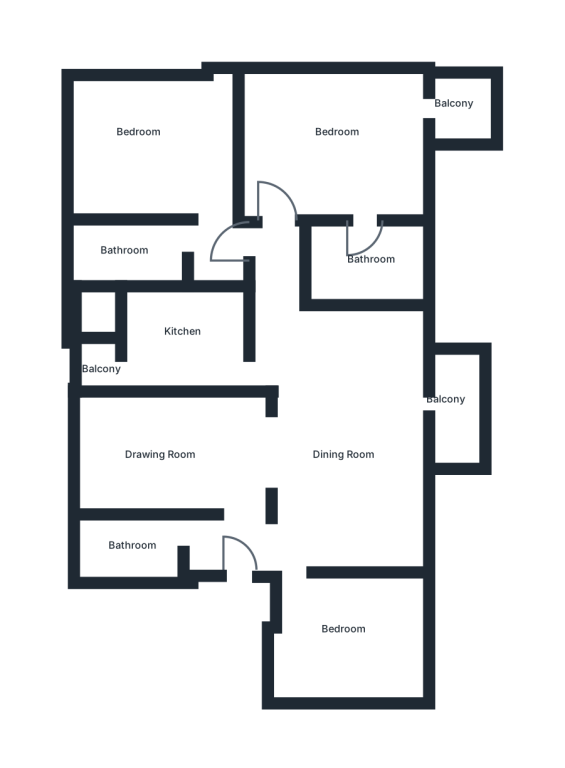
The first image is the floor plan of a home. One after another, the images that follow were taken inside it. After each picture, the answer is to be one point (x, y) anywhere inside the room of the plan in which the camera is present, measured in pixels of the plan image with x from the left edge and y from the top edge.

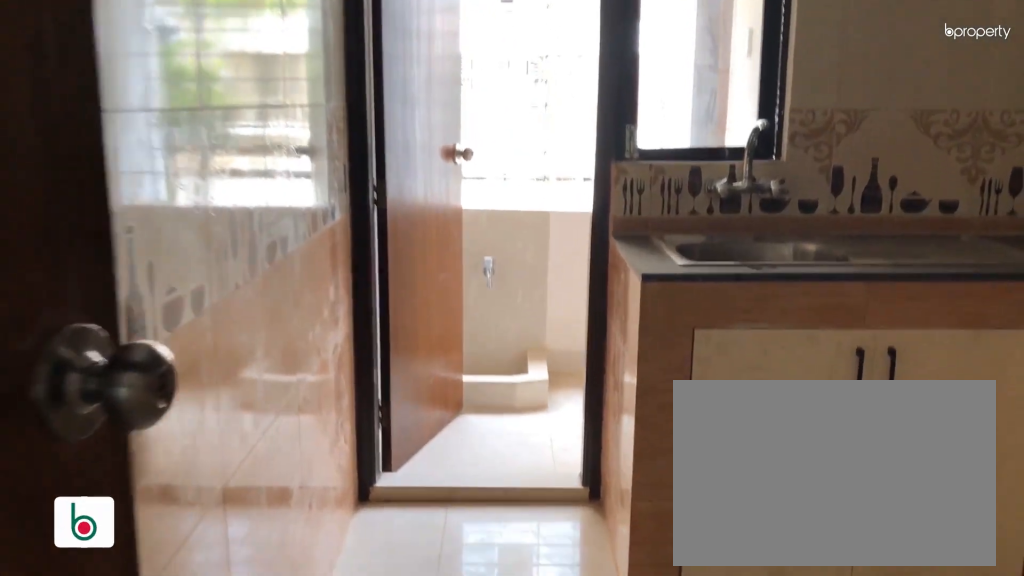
(189, 342)
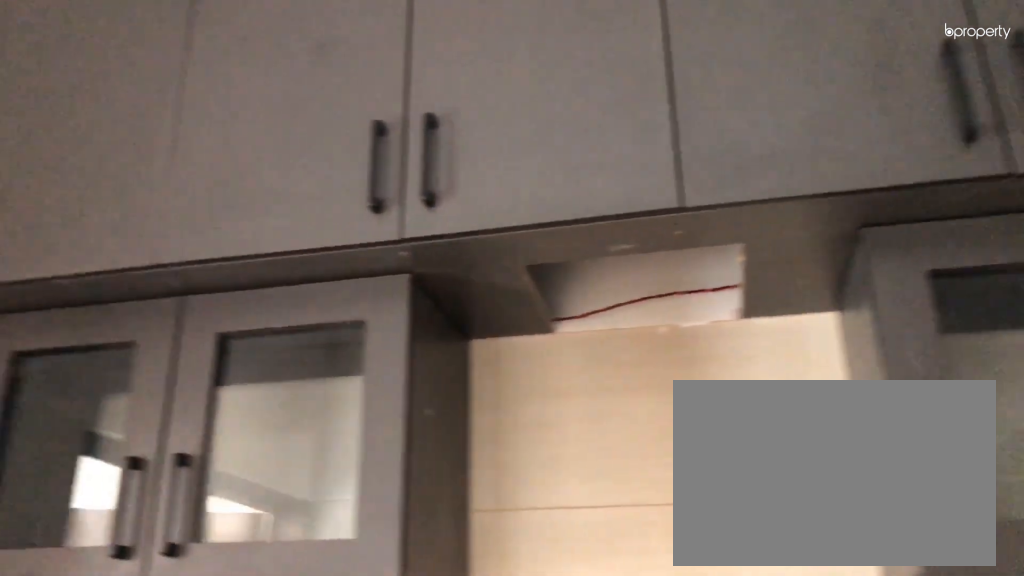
(200, 351)
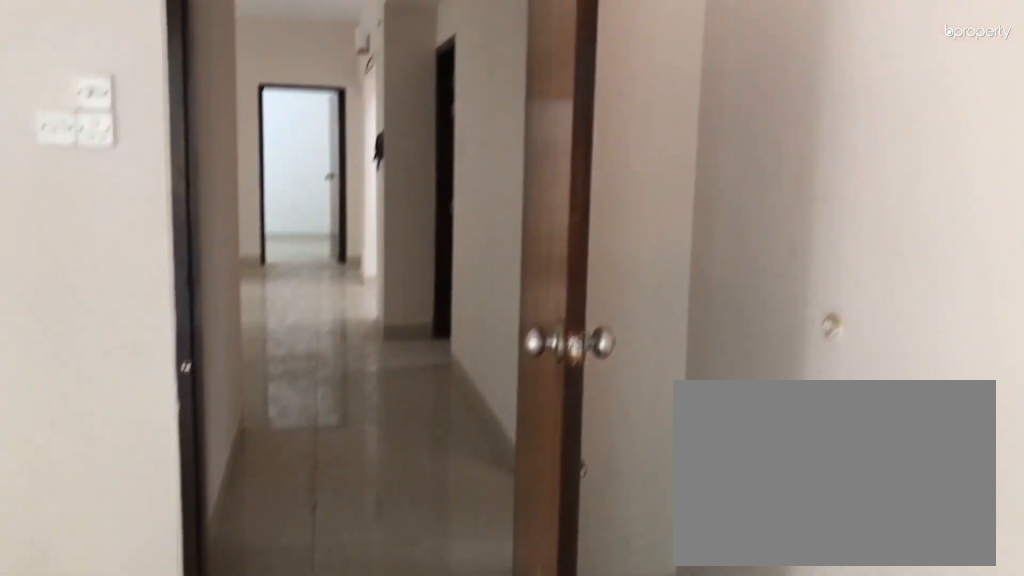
(346, 134)
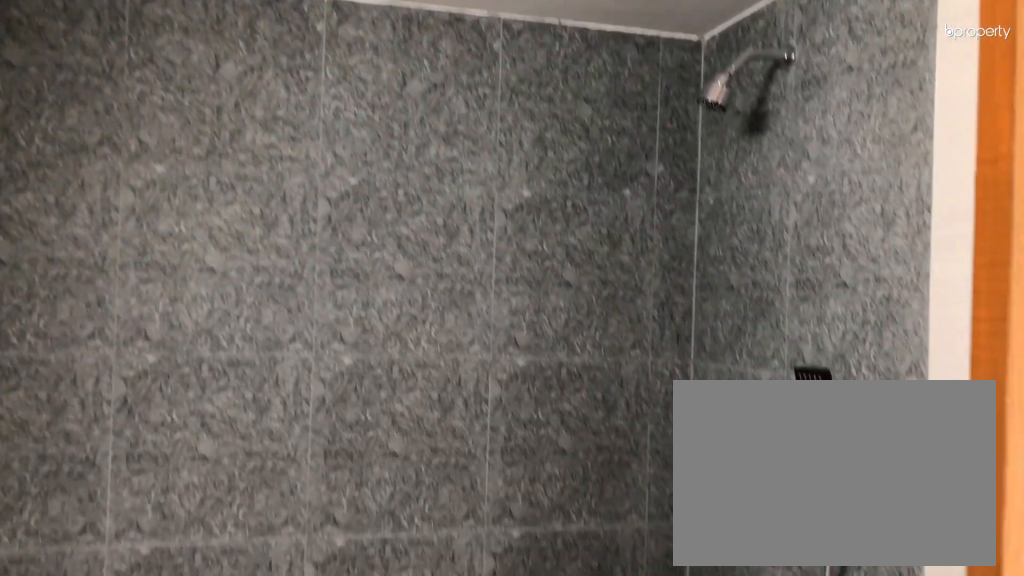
(365, 260)
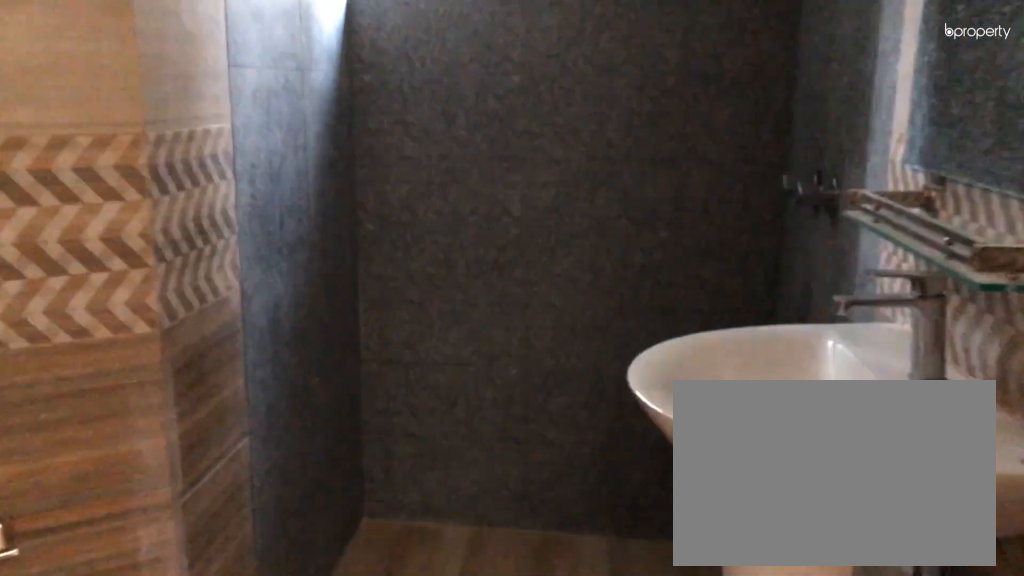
(139, 248)
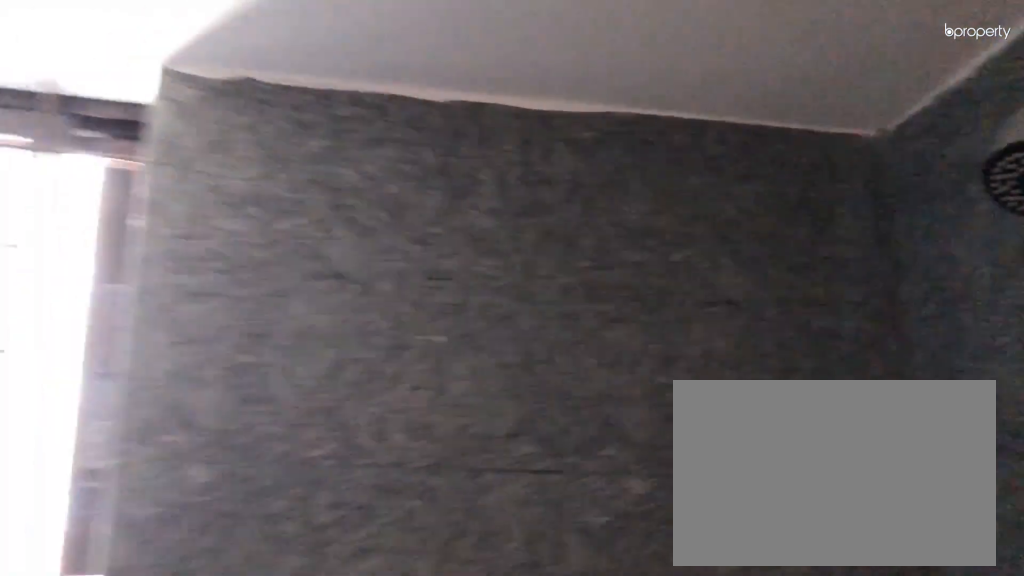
(139, 249)
